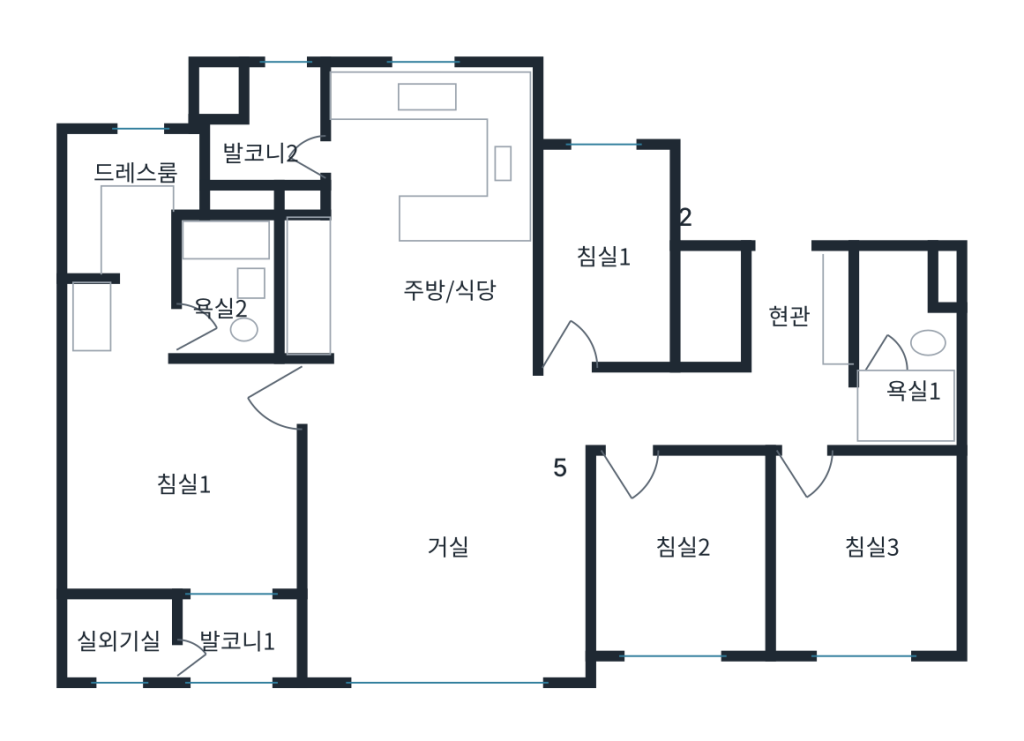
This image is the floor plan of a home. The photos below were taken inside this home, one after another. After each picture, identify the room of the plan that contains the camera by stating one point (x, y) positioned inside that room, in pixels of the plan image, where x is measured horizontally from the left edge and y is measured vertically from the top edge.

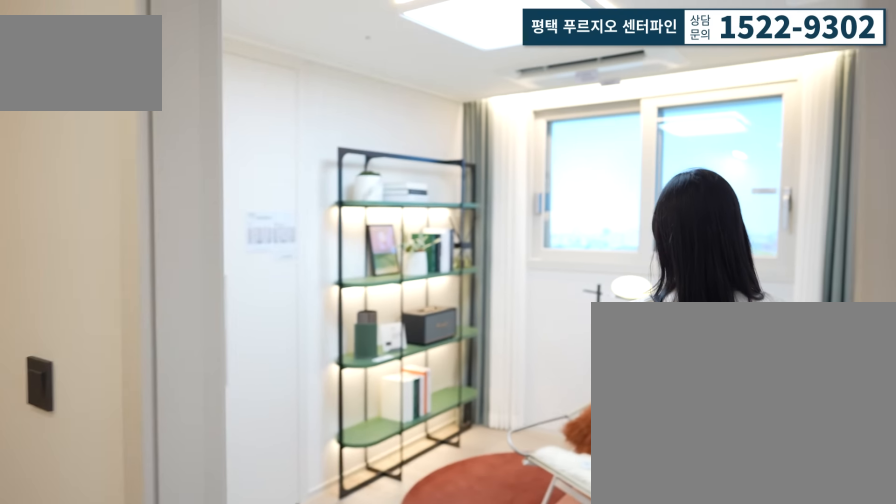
(686, 577)
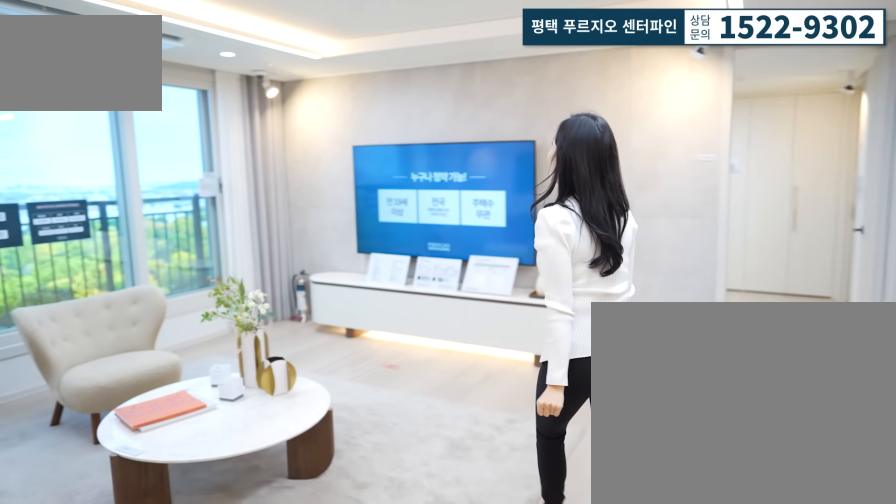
(438, 571)
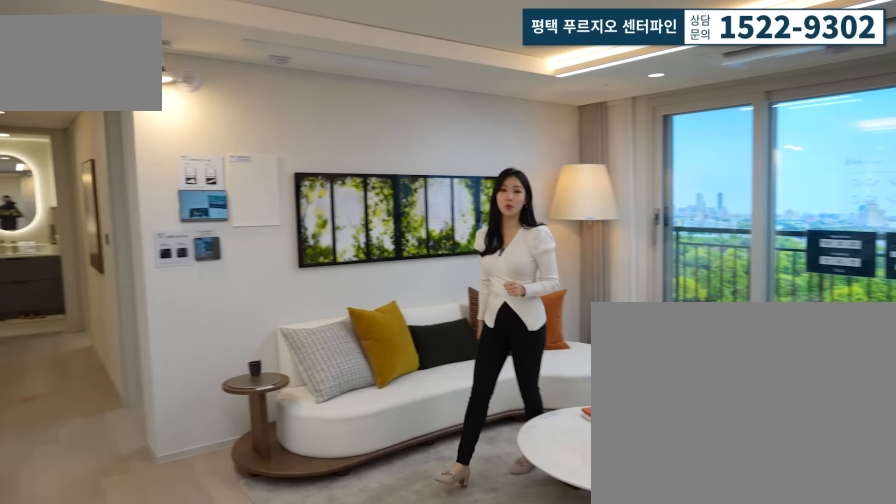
(439, 548)
